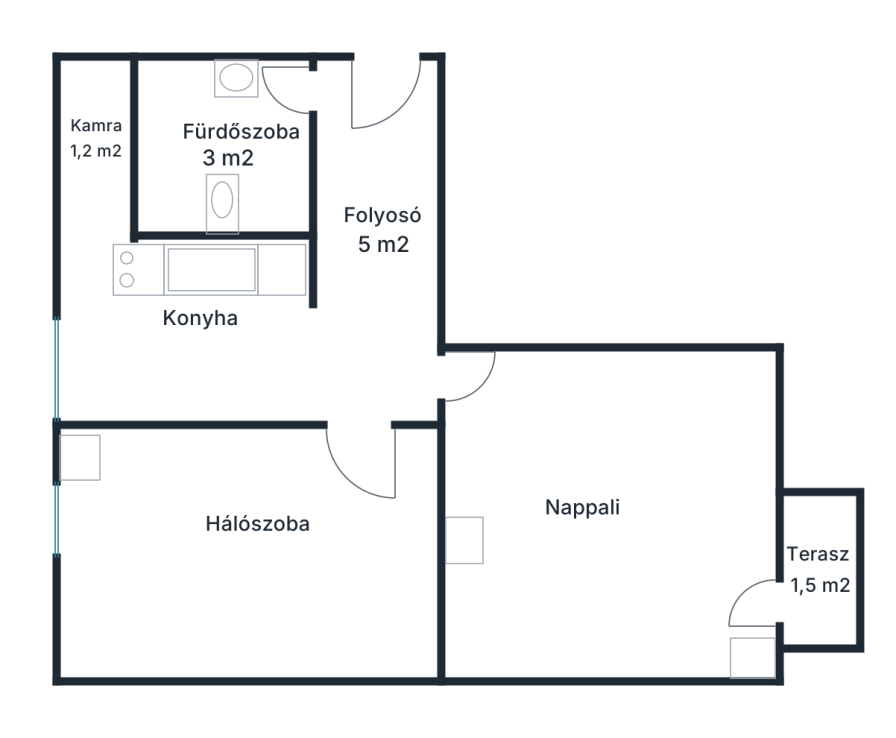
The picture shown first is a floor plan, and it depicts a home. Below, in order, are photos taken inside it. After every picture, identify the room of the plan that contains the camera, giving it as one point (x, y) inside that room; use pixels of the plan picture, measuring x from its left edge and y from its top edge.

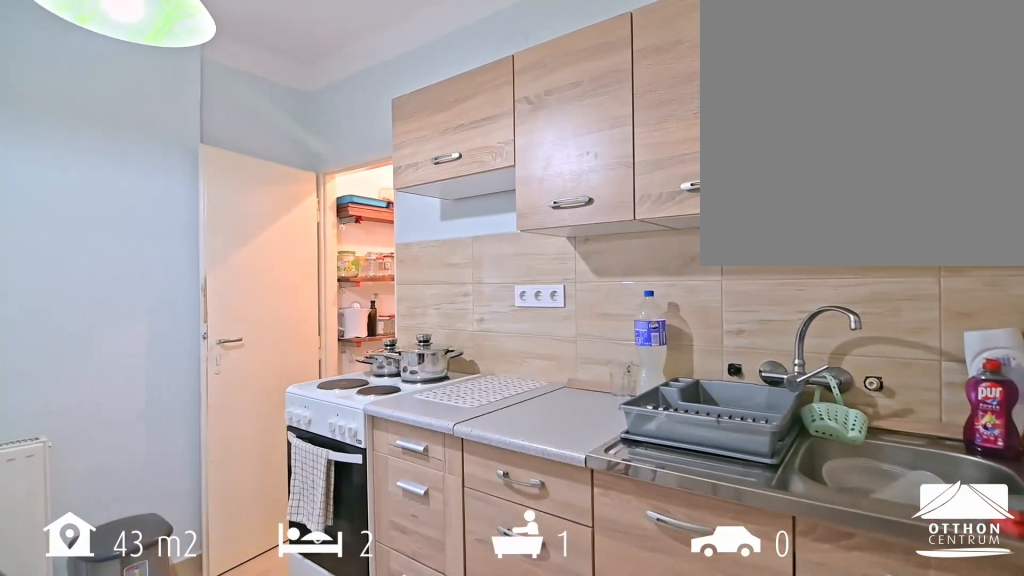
(213, 350)
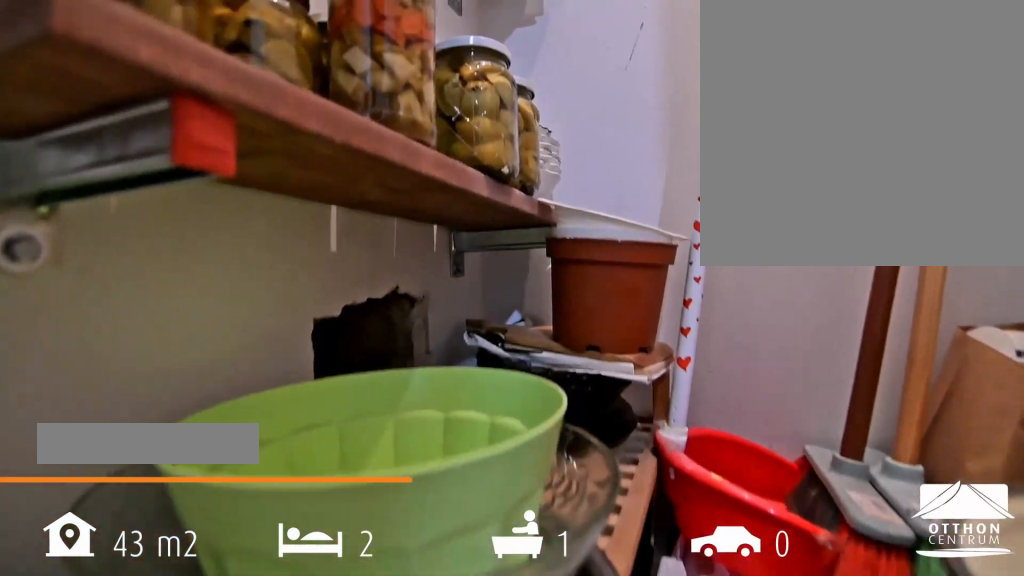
(93, 132)
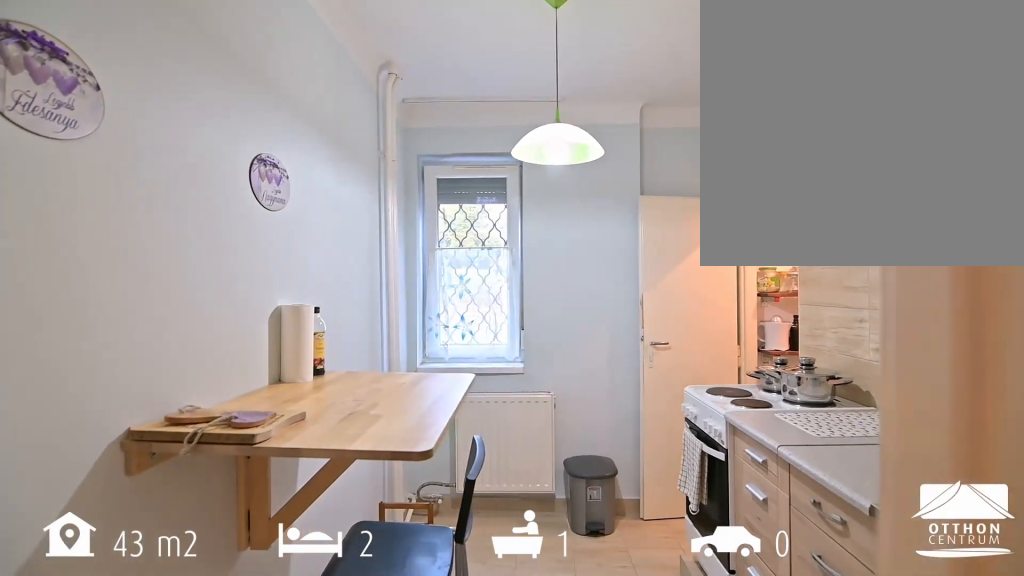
(309, 362)
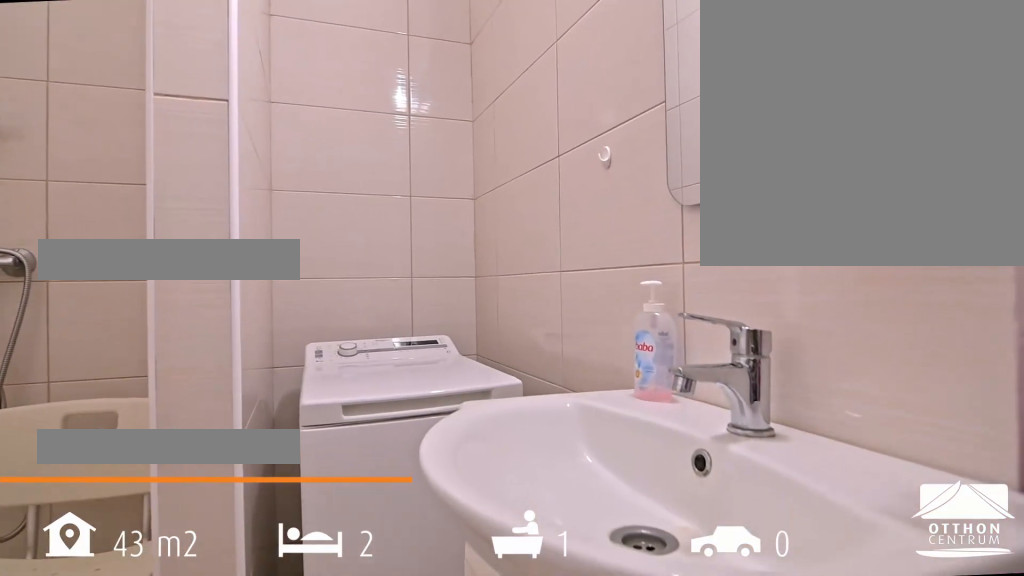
(220, 153)
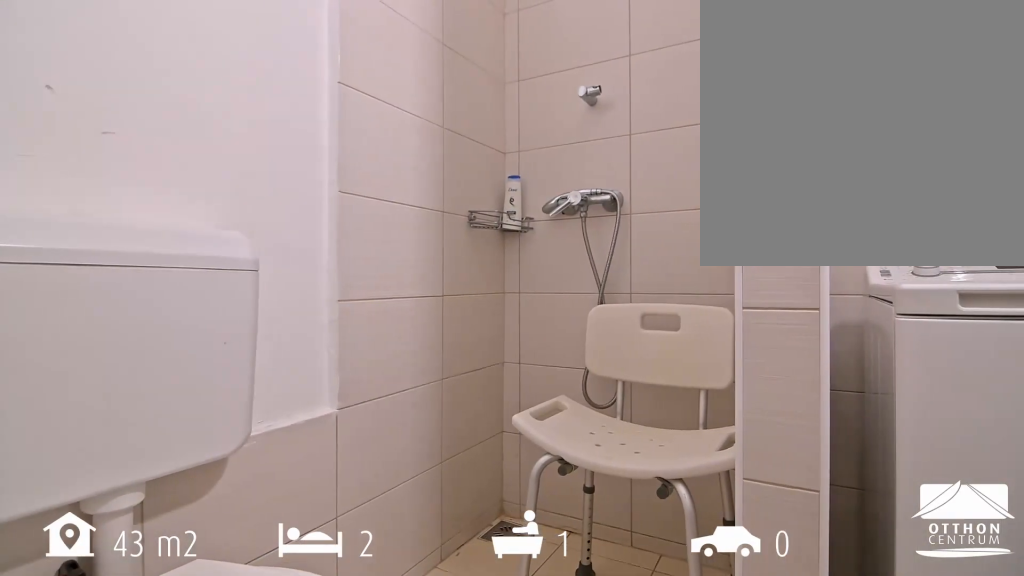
(220, 153)
